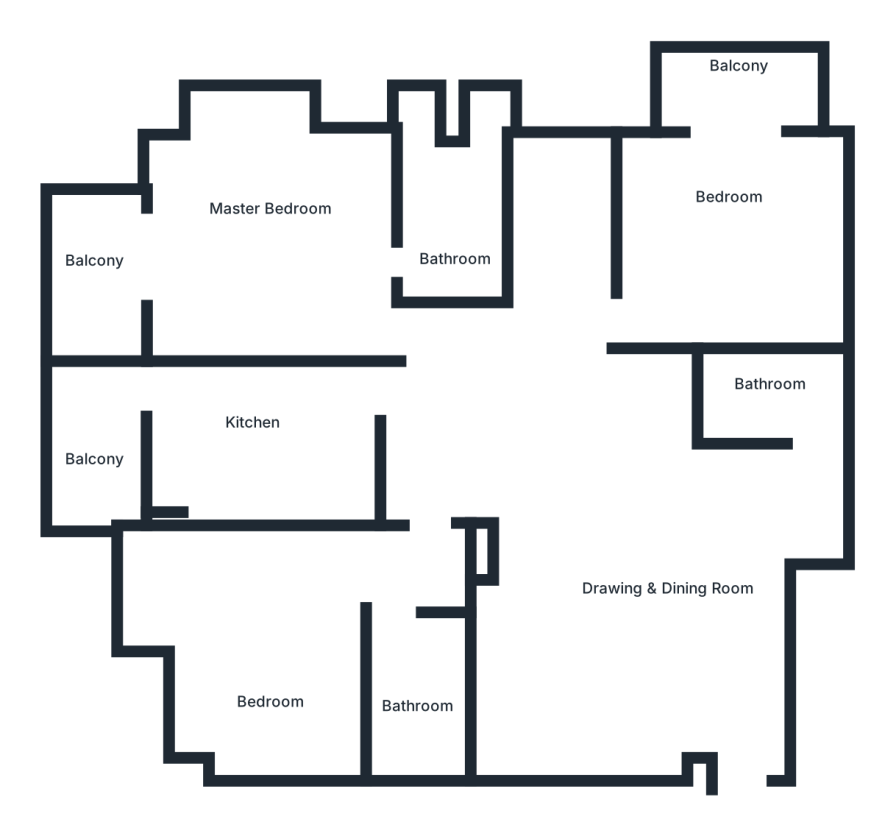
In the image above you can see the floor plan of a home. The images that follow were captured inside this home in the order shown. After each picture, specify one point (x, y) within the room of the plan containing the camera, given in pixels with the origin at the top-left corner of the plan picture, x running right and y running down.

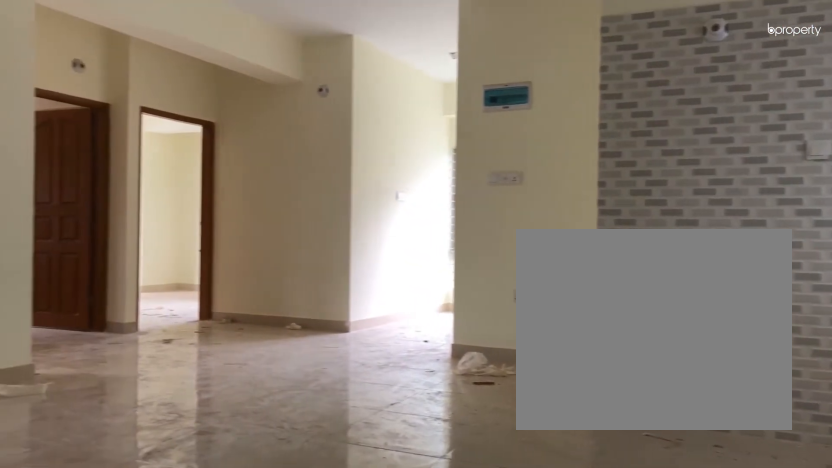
(729, 677)
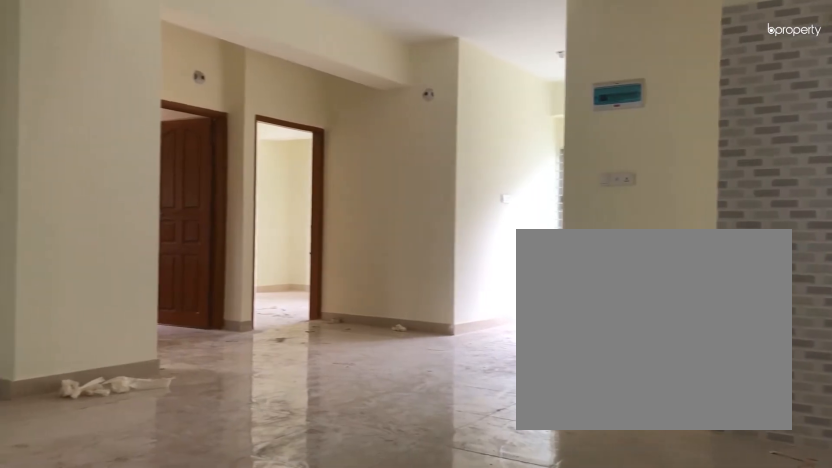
(729, 677)
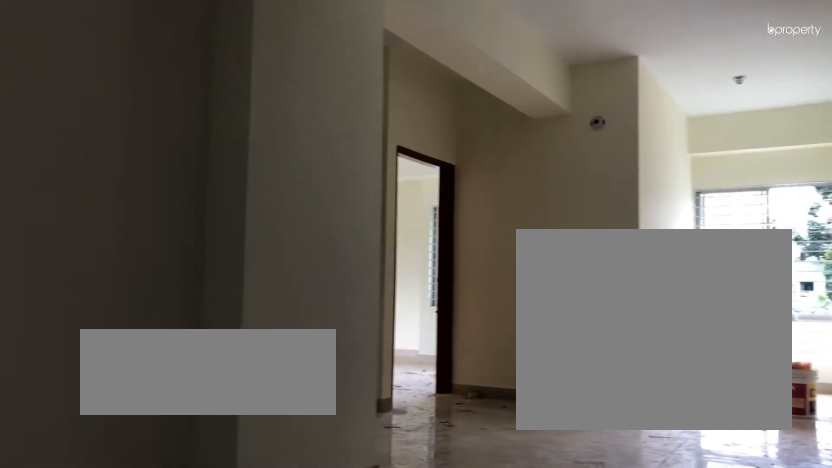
(577, 492)
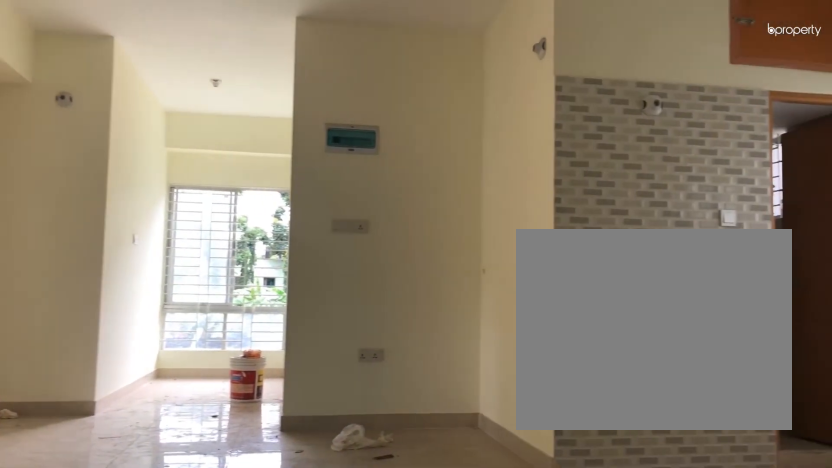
(577, 492)
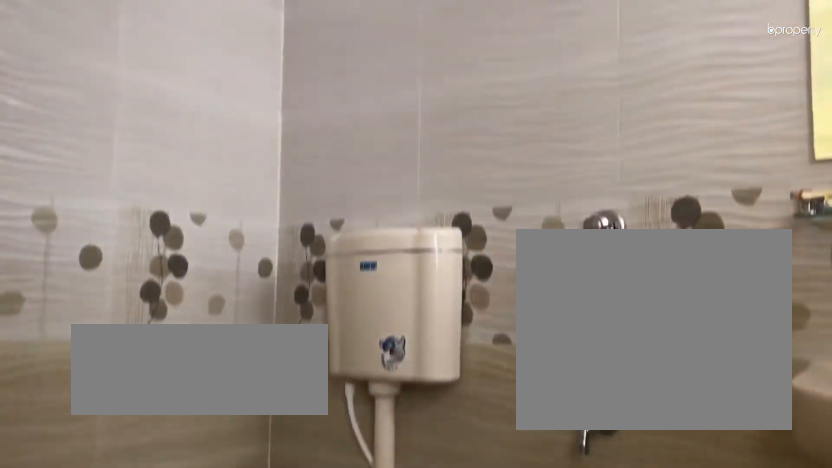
(773, 398)
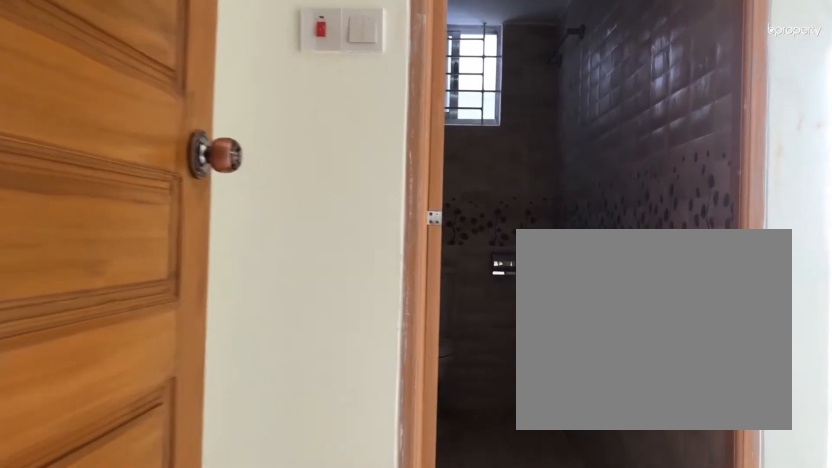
(361, 586)
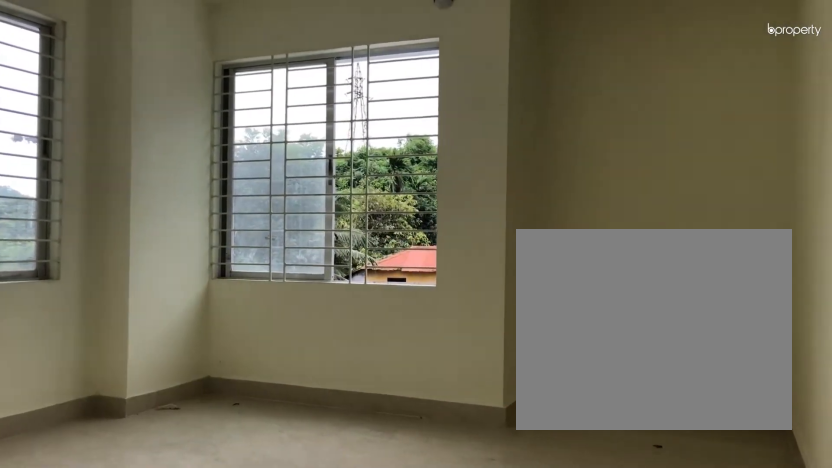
(270, 636)
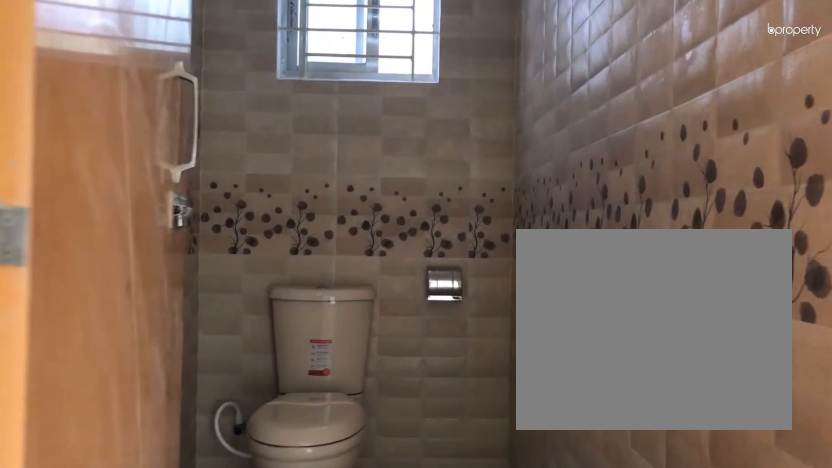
(407, 662)
